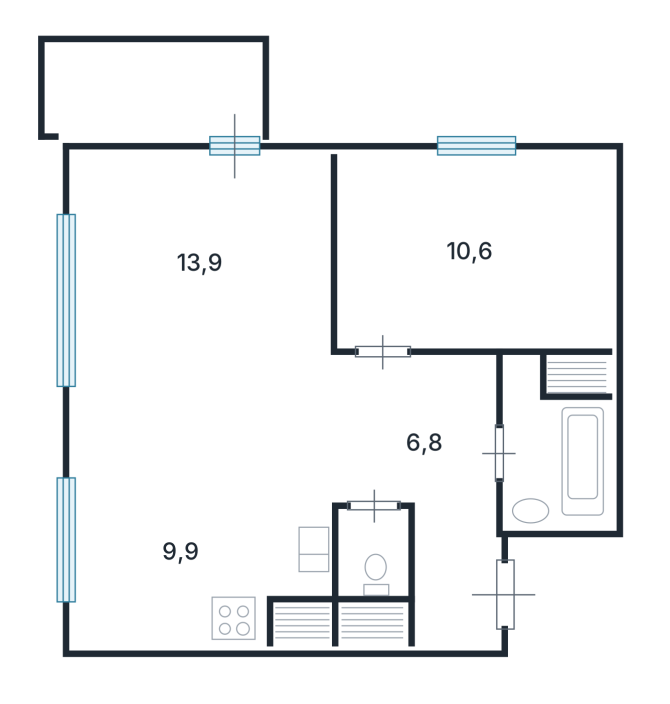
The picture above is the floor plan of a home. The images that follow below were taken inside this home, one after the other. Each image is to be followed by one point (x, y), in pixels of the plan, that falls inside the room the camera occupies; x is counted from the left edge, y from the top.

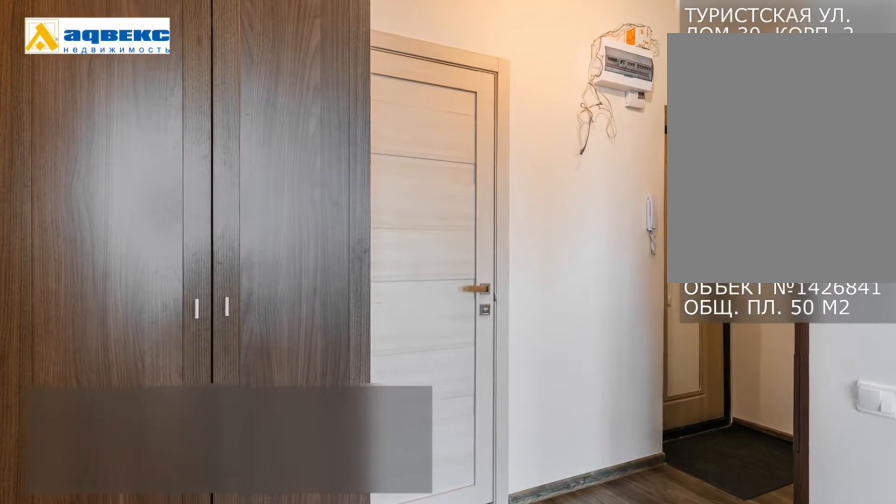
(427, 433)
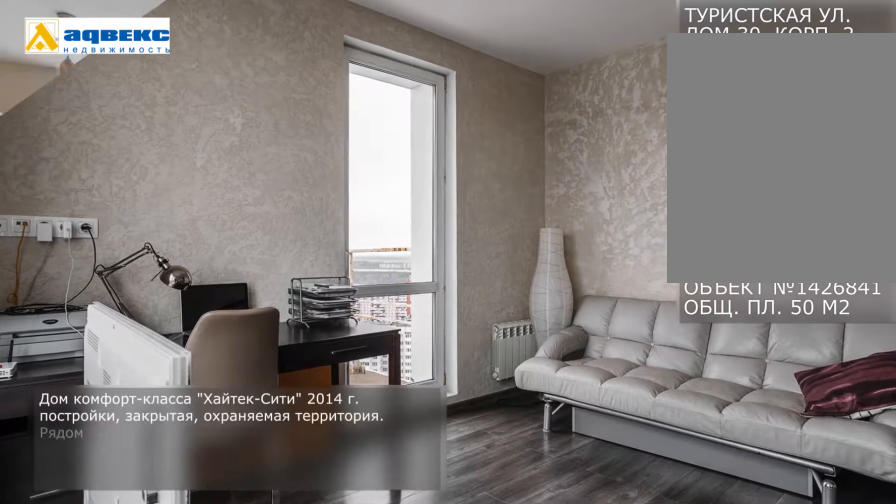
(208, 271)
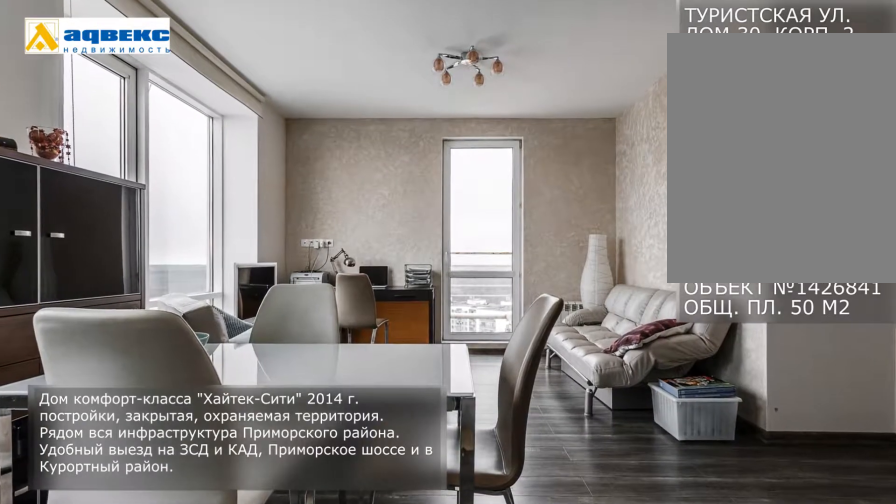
(208, 271)
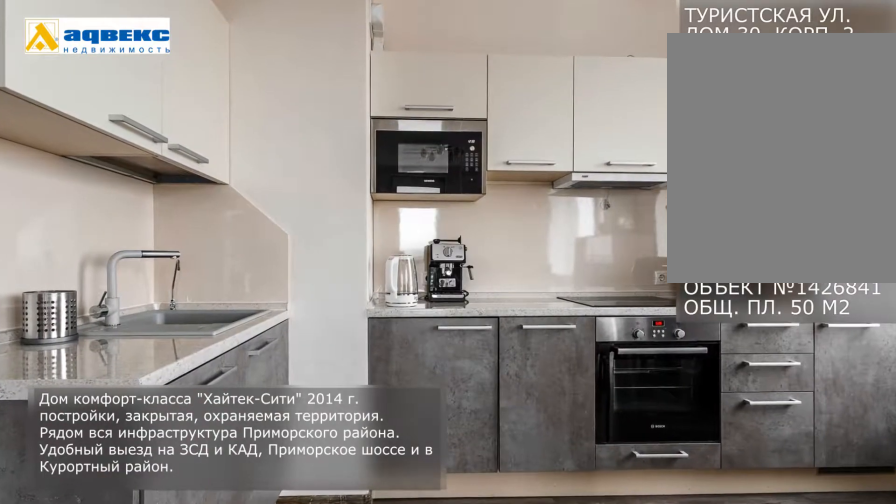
(179, 545)
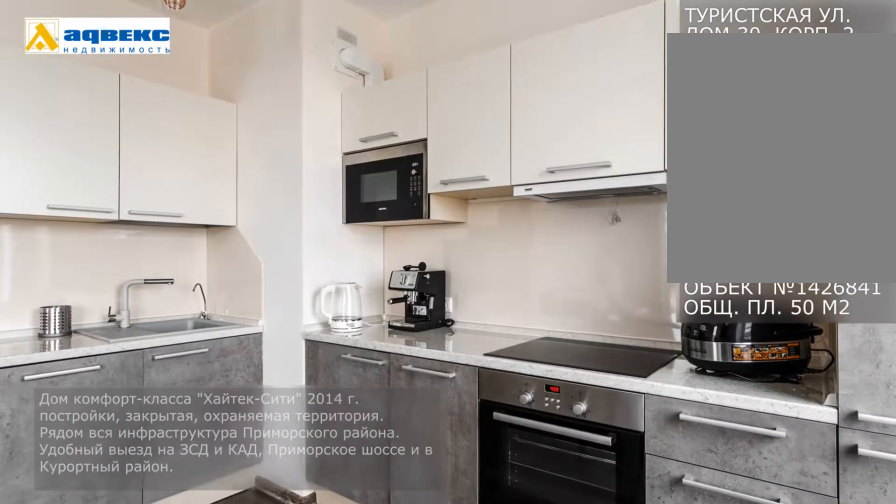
(179, 545)
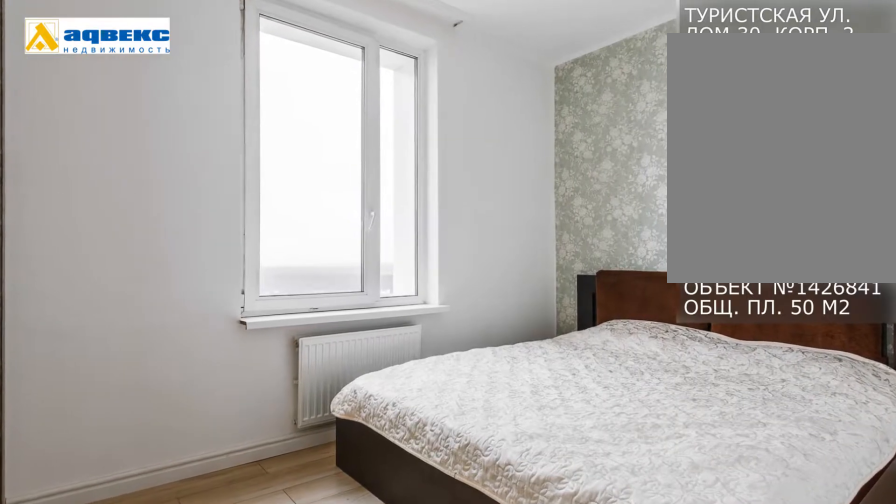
(476, 250)
